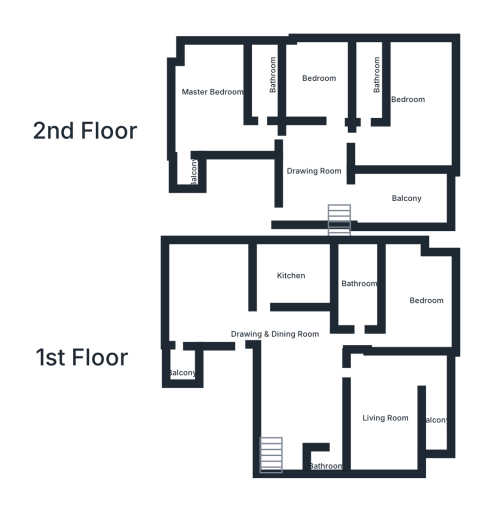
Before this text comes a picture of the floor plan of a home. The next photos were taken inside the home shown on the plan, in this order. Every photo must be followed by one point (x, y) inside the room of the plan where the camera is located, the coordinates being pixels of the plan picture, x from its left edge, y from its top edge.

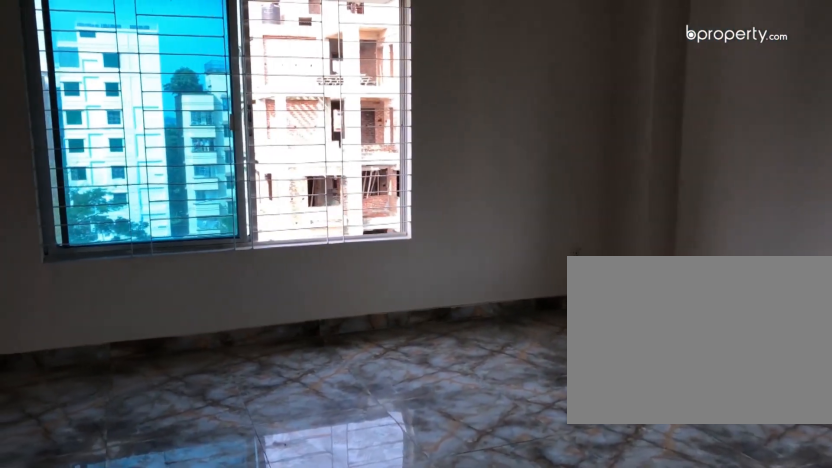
(229, 317)
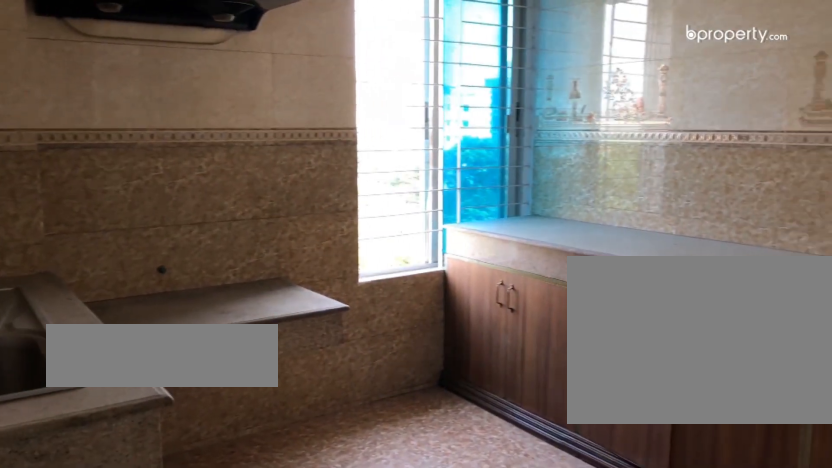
(293, 275)
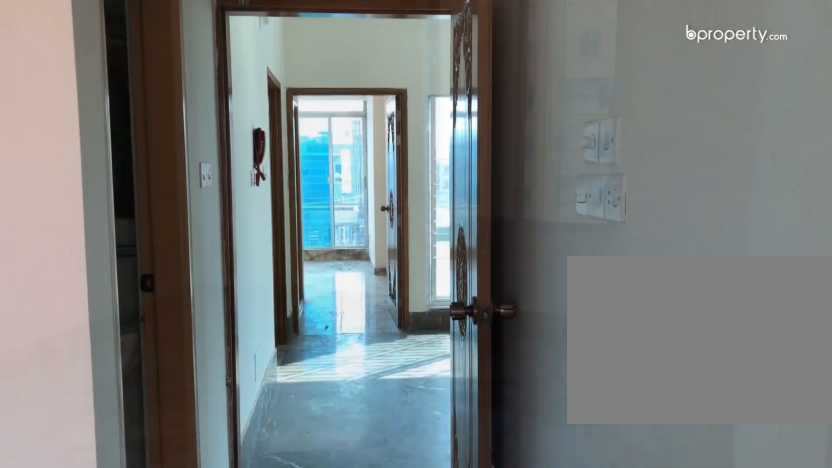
(215, 112)
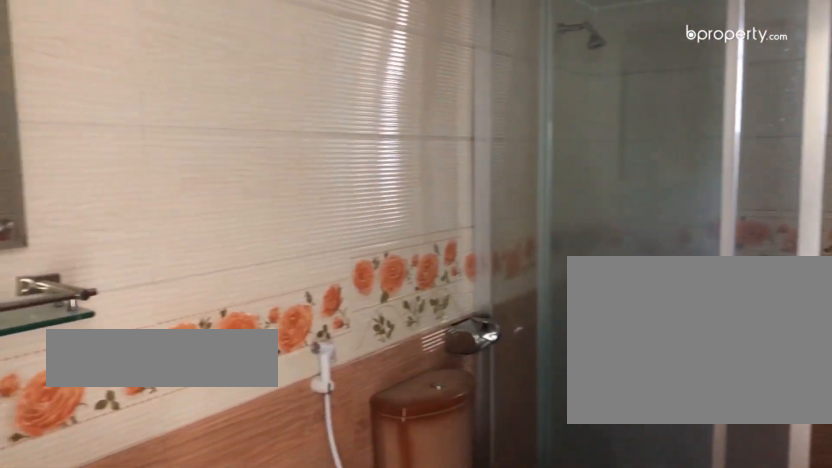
(368, 88)
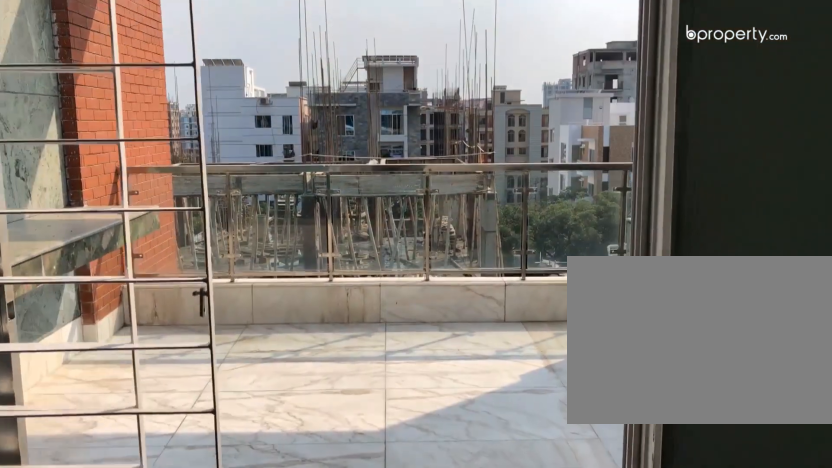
(378, 191)
